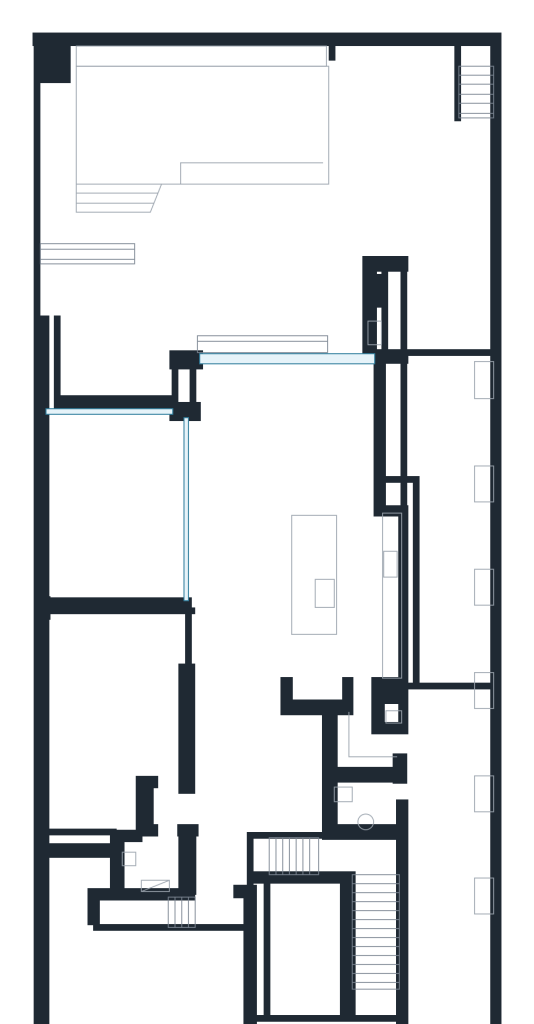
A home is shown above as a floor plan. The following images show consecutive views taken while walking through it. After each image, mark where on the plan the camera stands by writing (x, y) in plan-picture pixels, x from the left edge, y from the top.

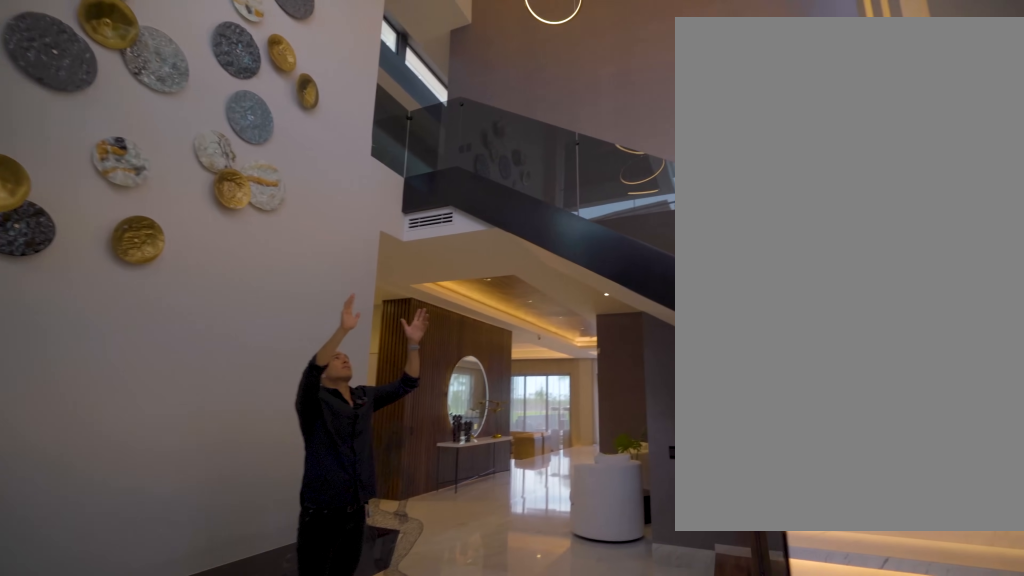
(315, 983)
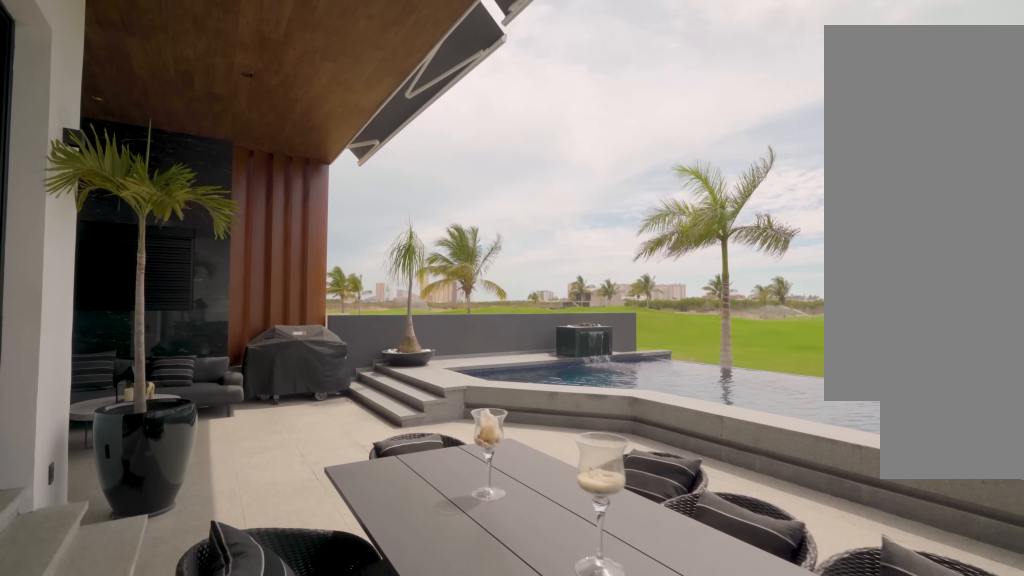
(335, 323)
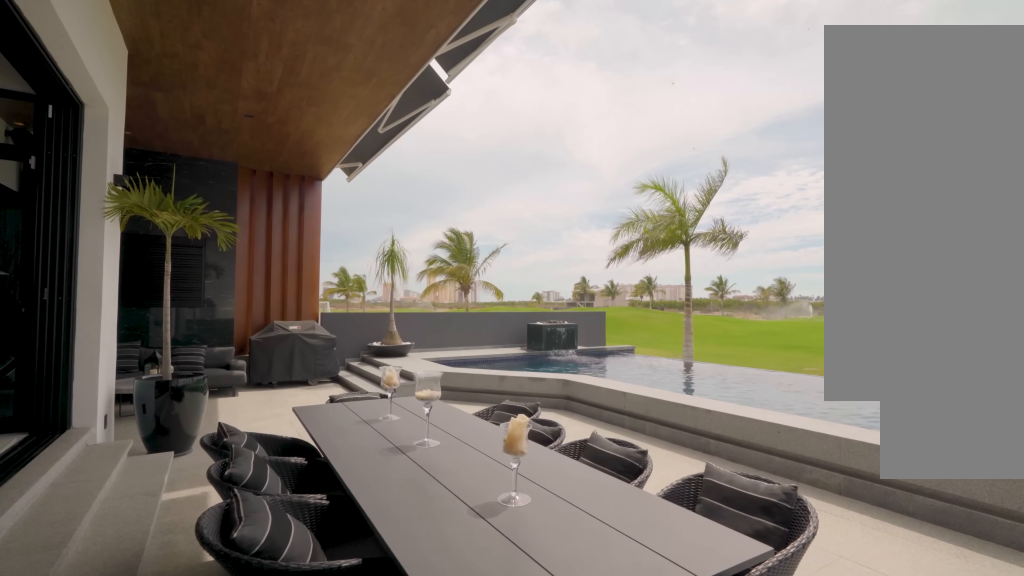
(335, 322)
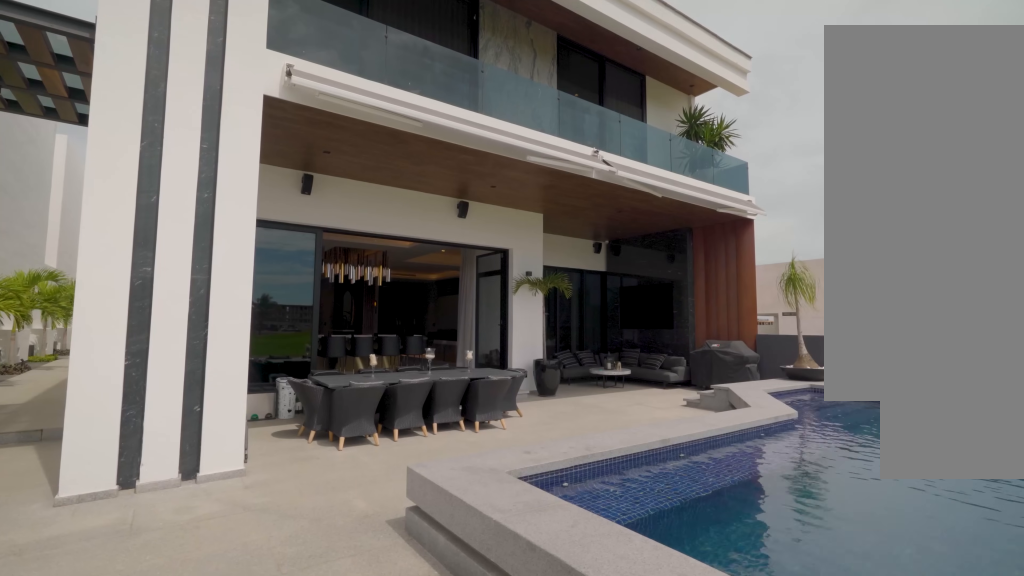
(388, 134)
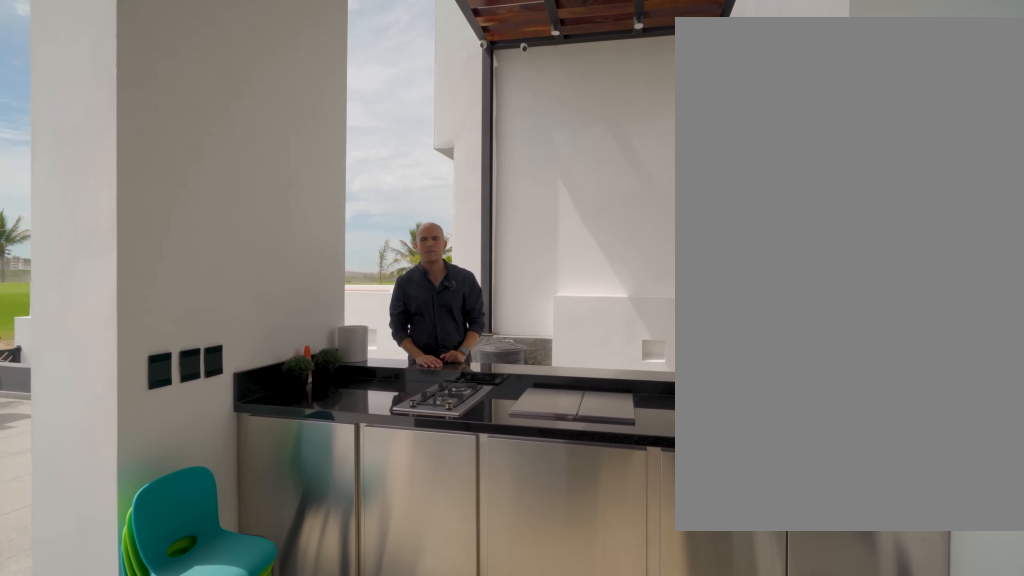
(335, 316)
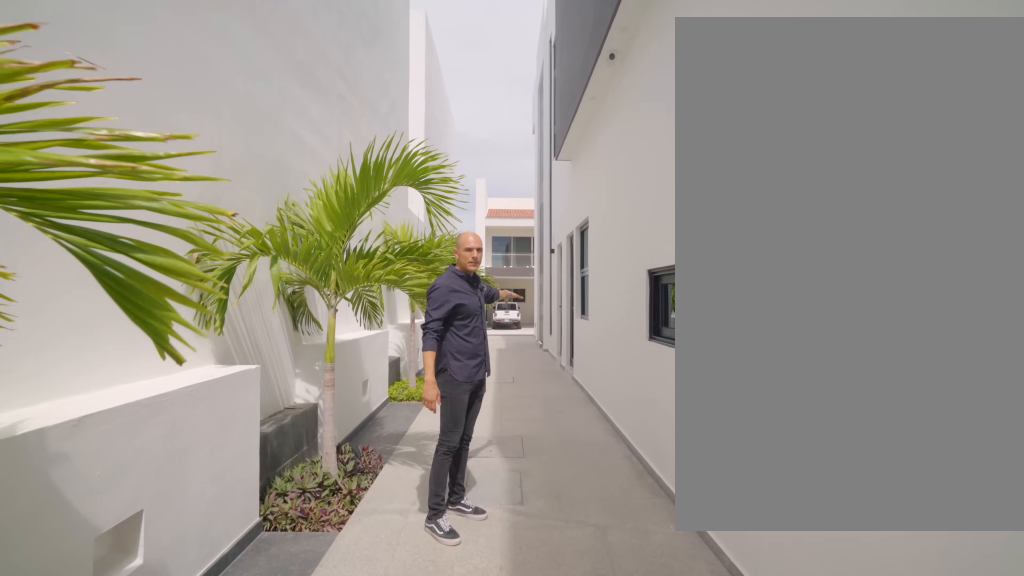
(451, 652)
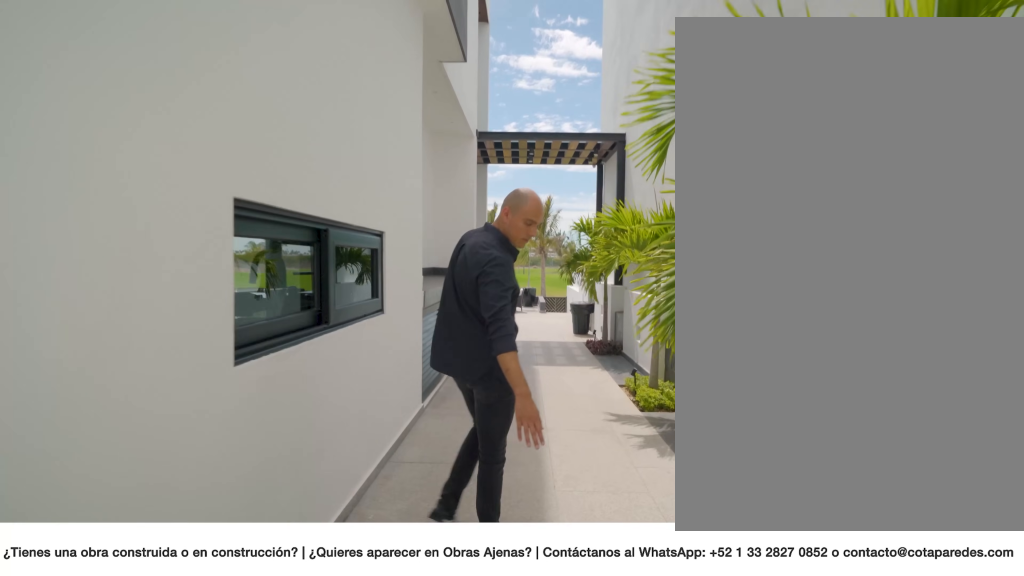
(451, 742)
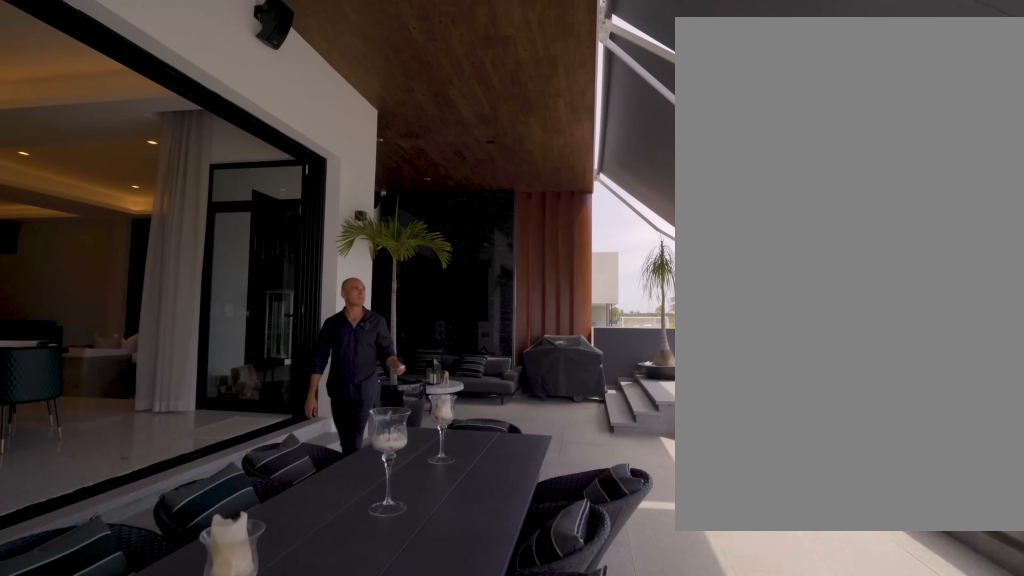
(357, 261)
